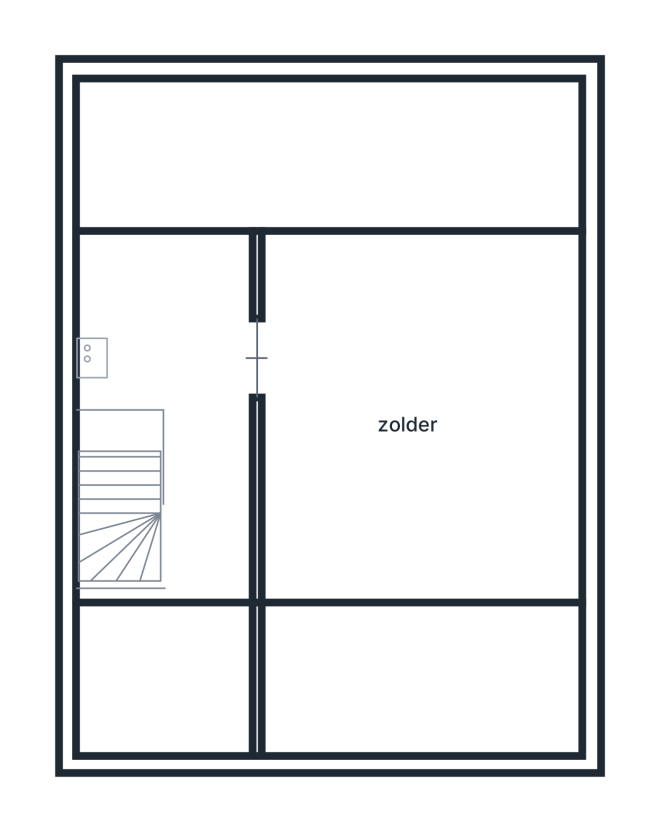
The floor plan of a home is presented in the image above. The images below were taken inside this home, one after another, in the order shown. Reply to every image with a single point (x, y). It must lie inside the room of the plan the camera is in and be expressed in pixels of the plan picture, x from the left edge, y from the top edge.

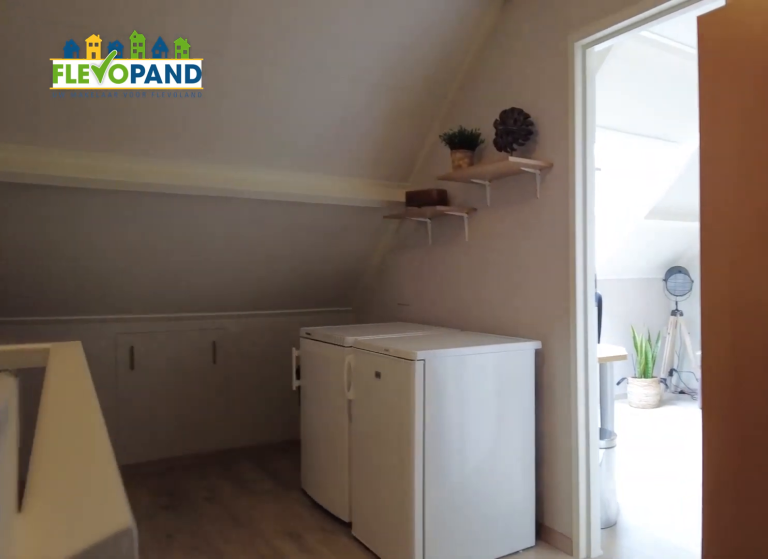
(198, 506)
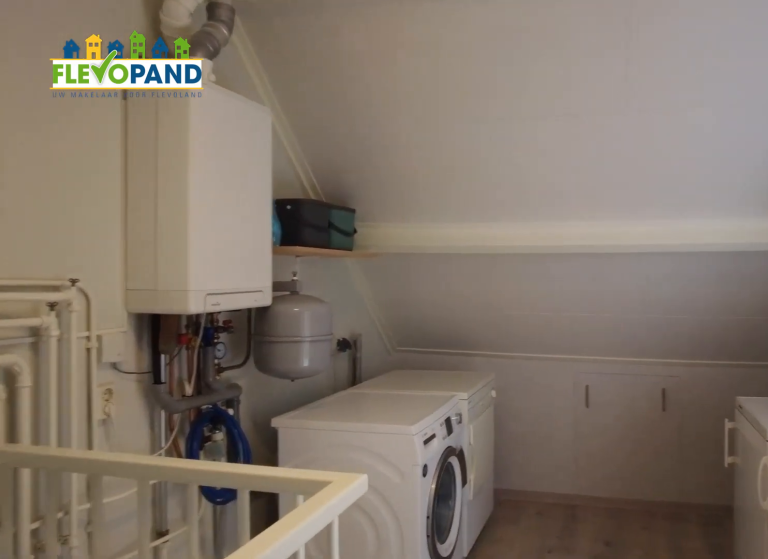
(198, 506)
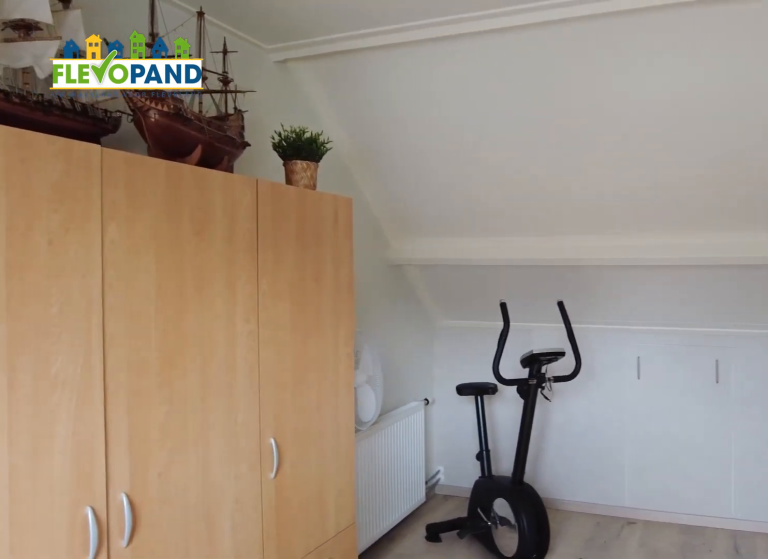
(420, 539)
